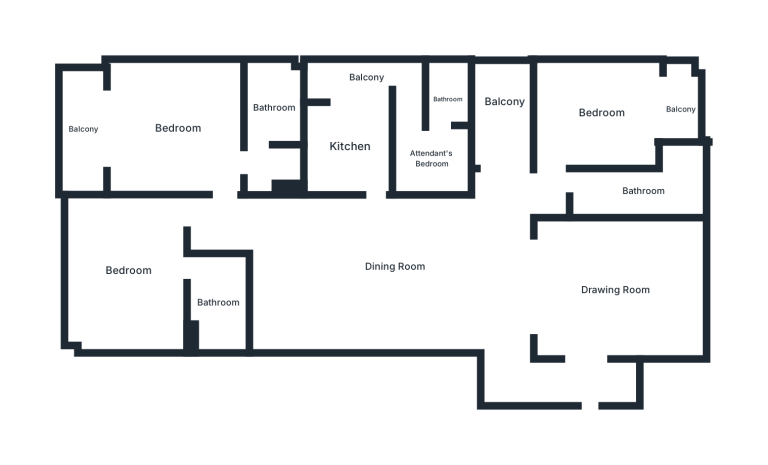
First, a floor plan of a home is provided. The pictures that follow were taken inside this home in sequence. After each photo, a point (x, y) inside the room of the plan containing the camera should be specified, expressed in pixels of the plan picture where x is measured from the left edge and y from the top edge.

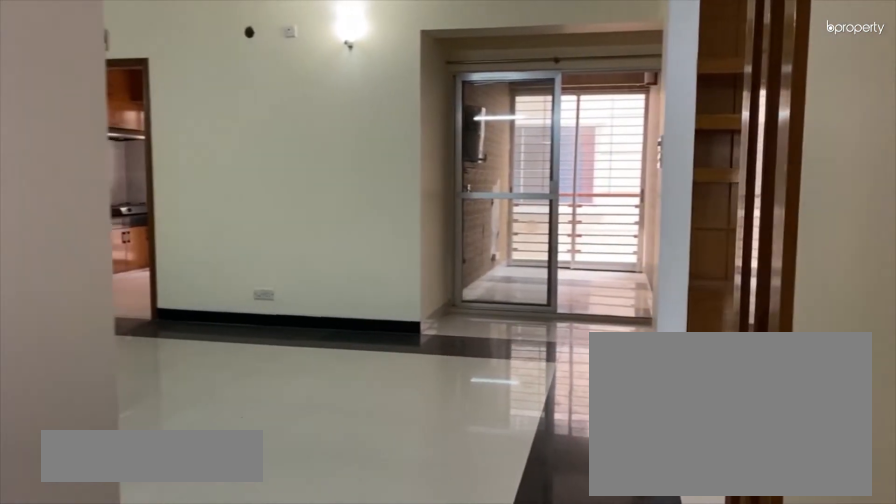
(508, 319)
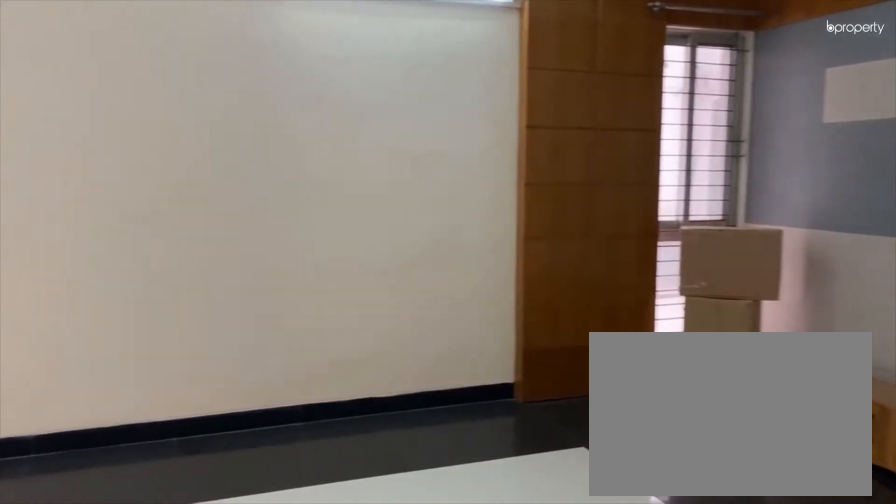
(392, 266)
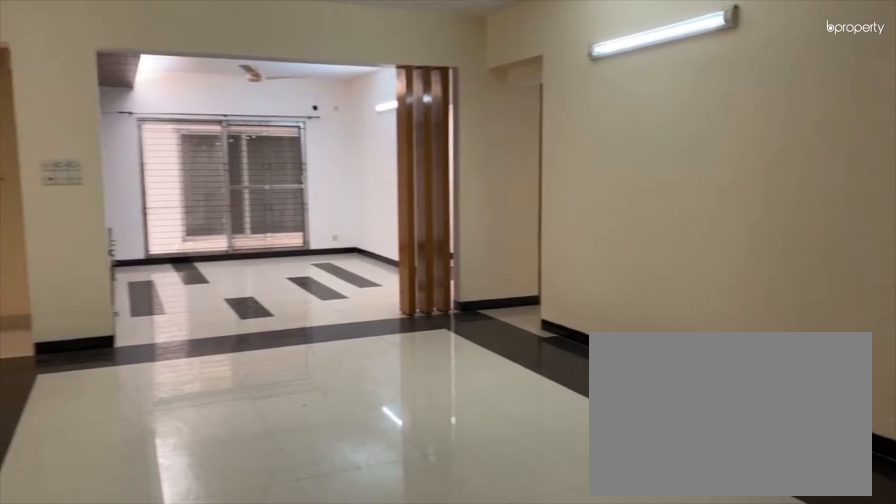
(392, 266)
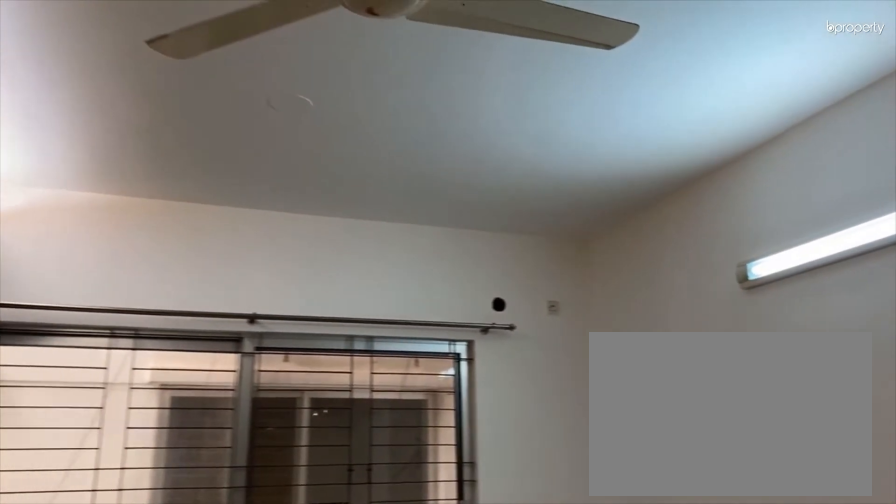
(620, 288)
